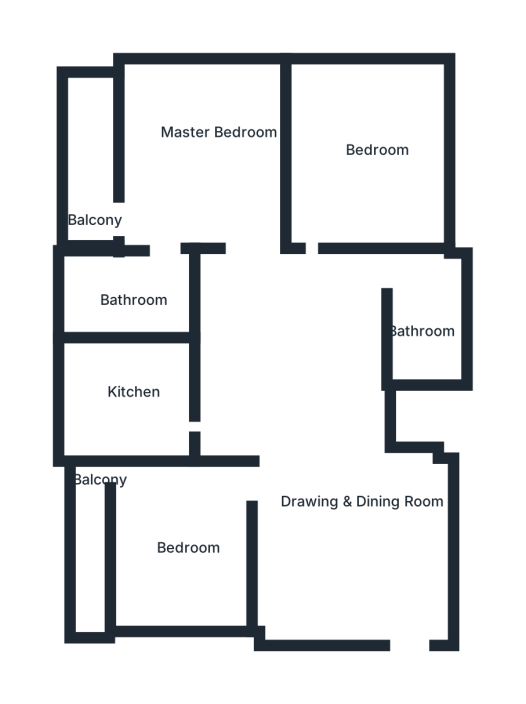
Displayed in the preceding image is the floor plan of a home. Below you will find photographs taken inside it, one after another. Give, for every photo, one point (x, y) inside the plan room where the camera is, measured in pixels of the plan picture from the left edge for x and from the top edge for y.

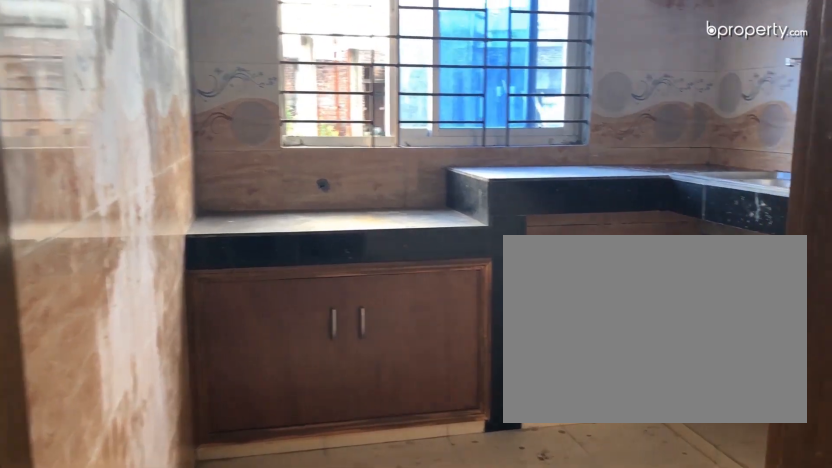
(130, 390)
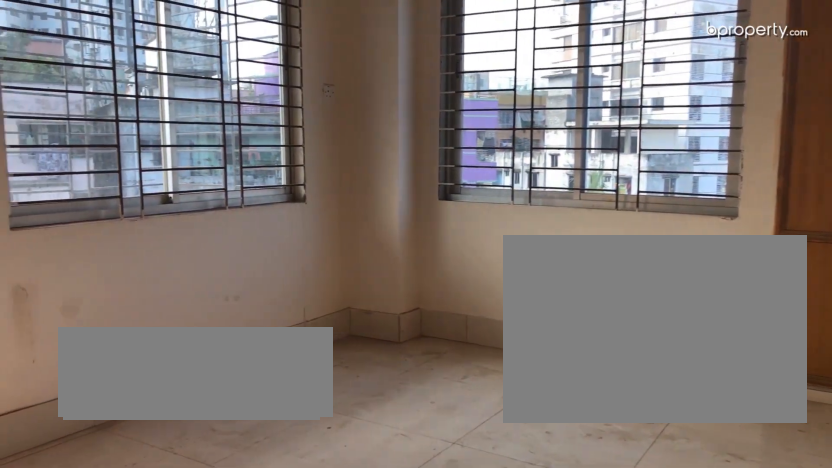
(199, 163)
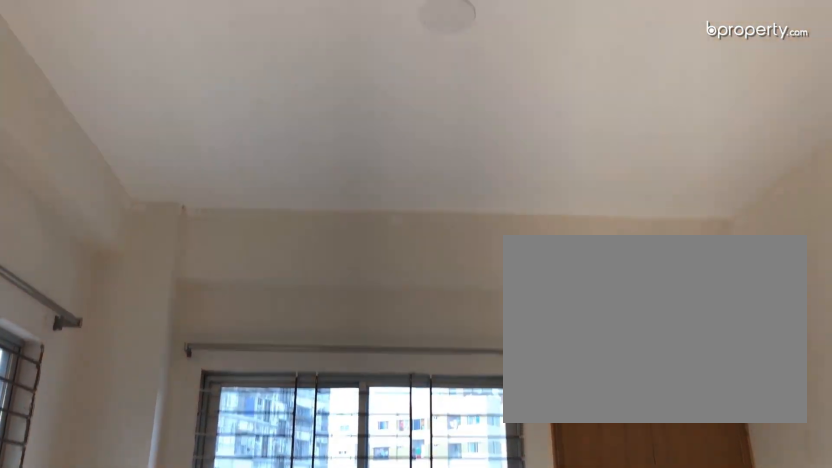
(199, 163)
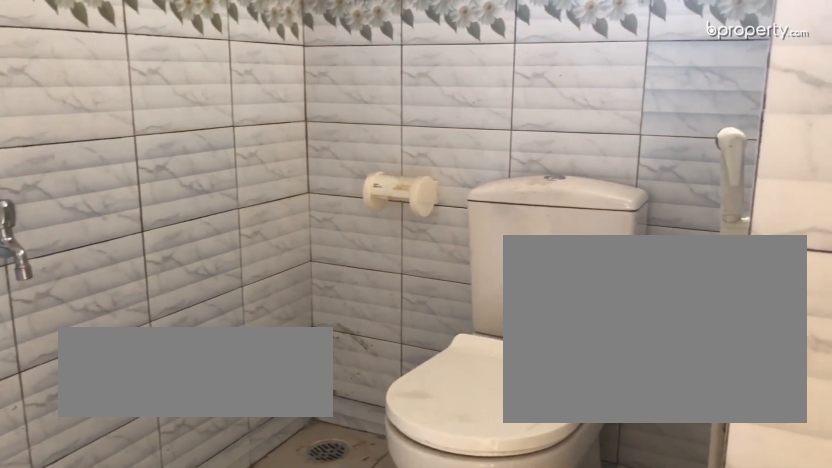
(138, 296)
